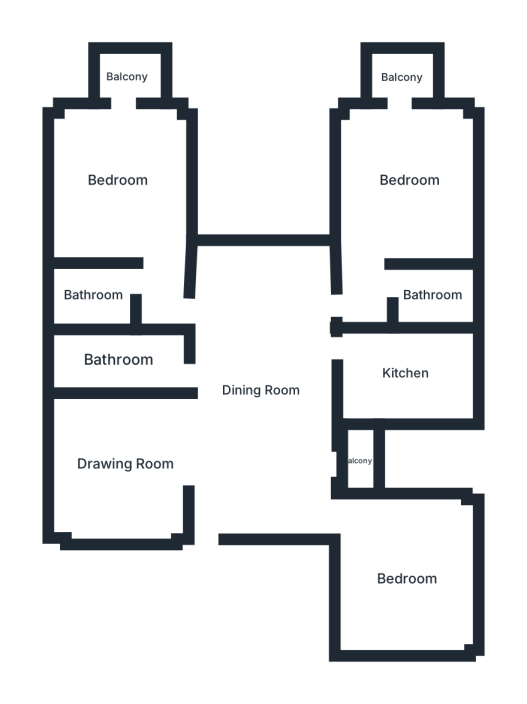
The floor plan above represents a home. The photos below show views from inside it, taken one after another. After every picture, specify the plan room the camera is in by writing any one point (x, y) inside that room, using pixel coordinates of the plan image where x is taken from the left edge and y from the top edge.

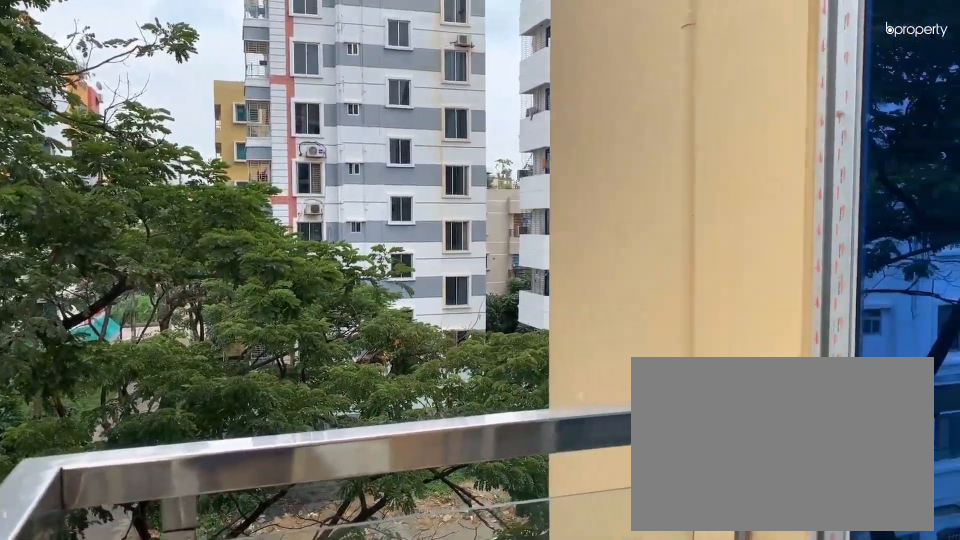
(401, 76)
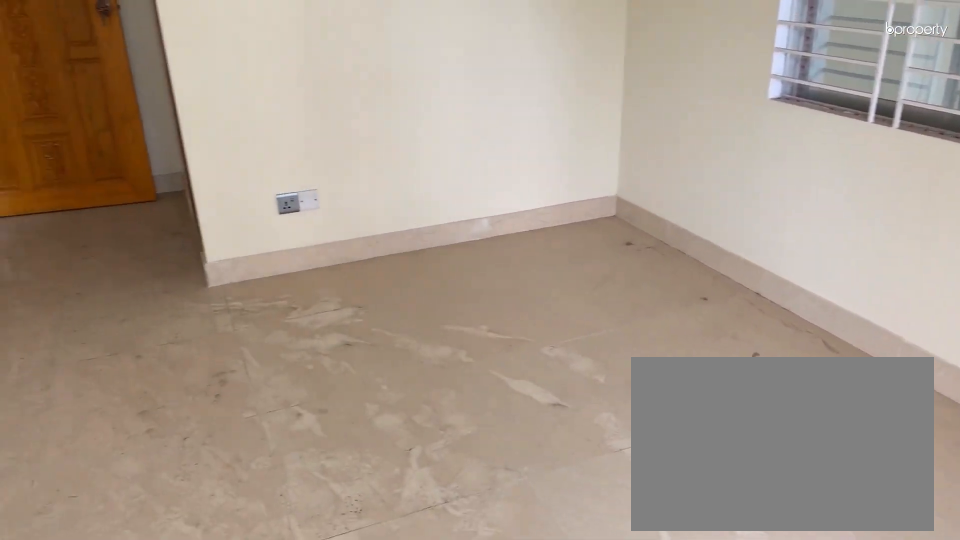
(119, 180)
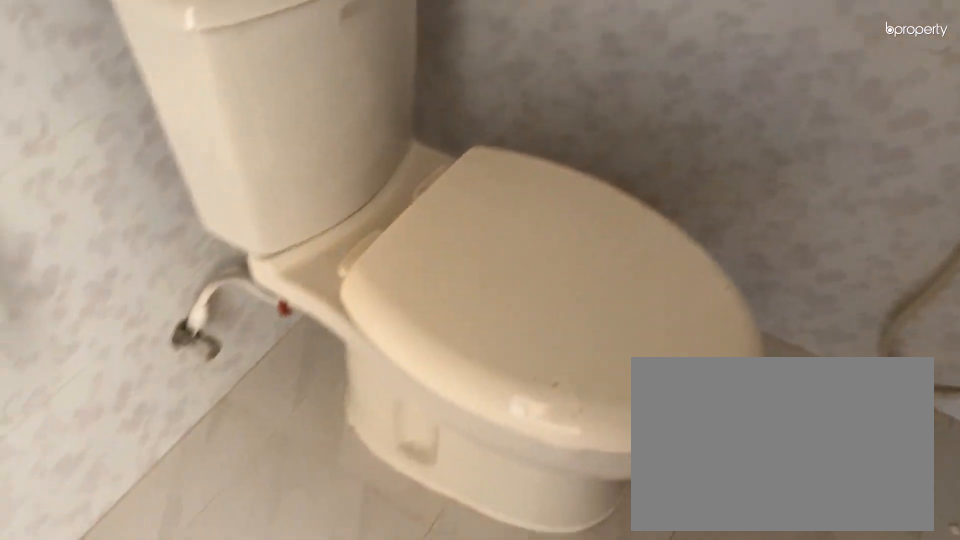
(93, 290)
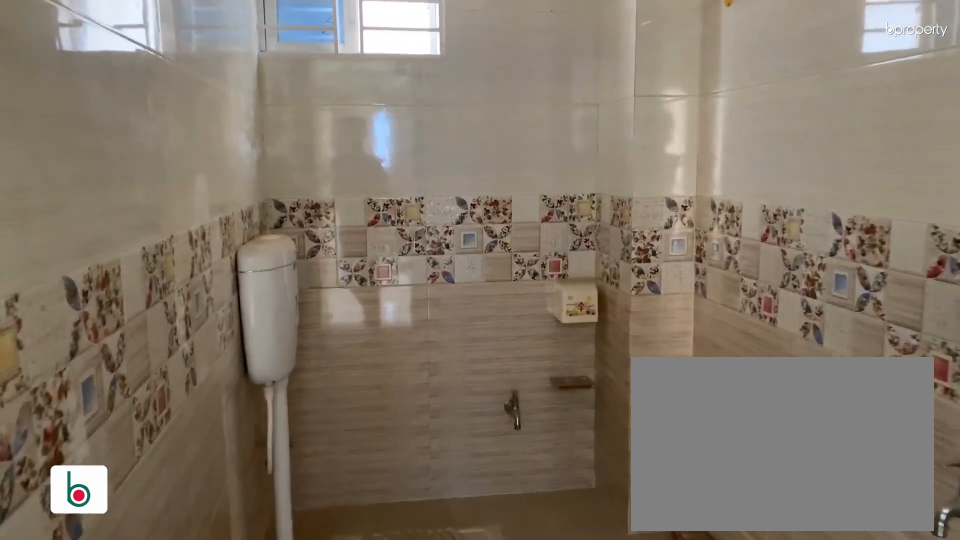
(119, 360)
